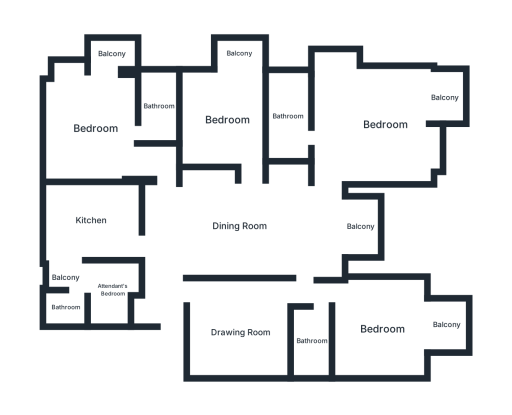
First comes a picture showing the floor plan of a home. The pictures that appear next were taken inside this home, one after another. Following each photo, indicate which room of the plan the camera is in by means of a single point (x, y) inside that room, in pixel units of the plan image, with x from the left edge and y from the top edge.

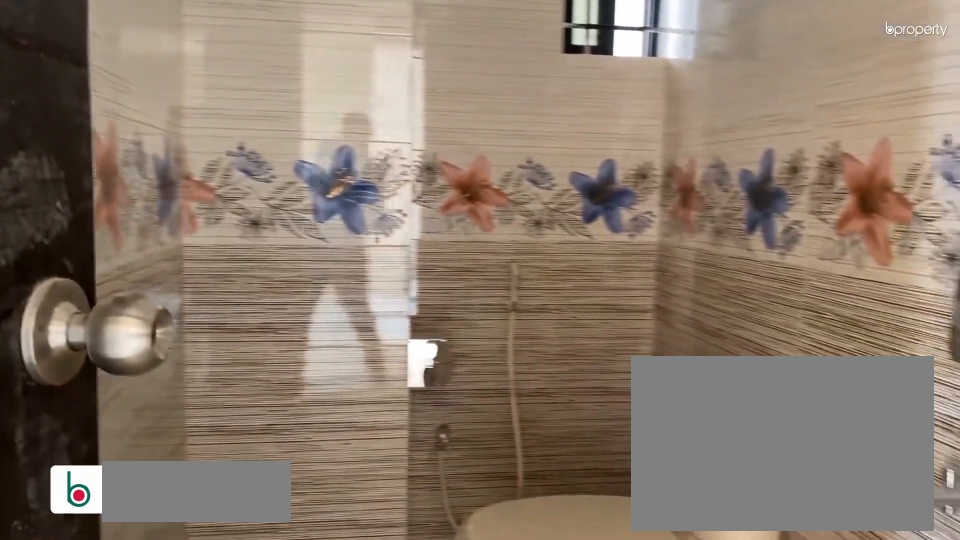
(311, 340)
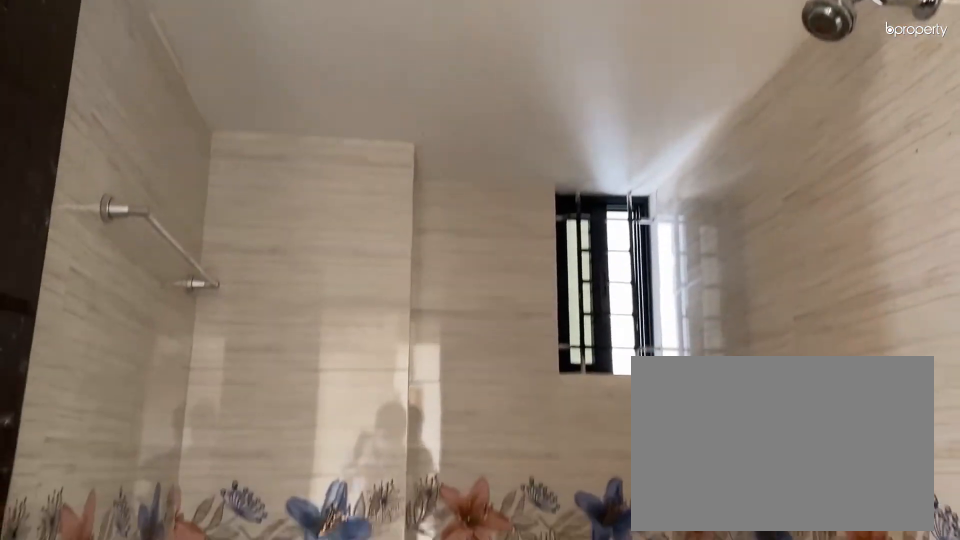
(311, 340)
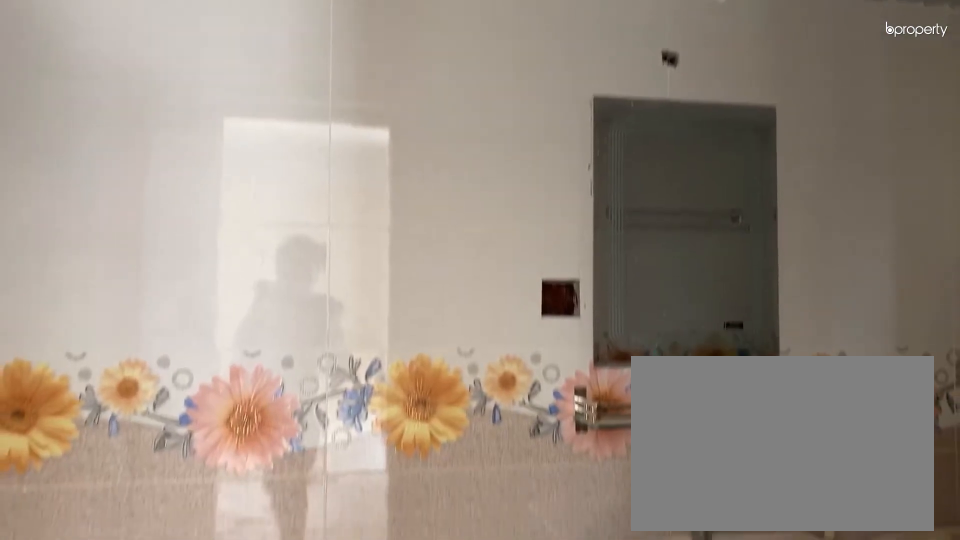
(289, 115)
